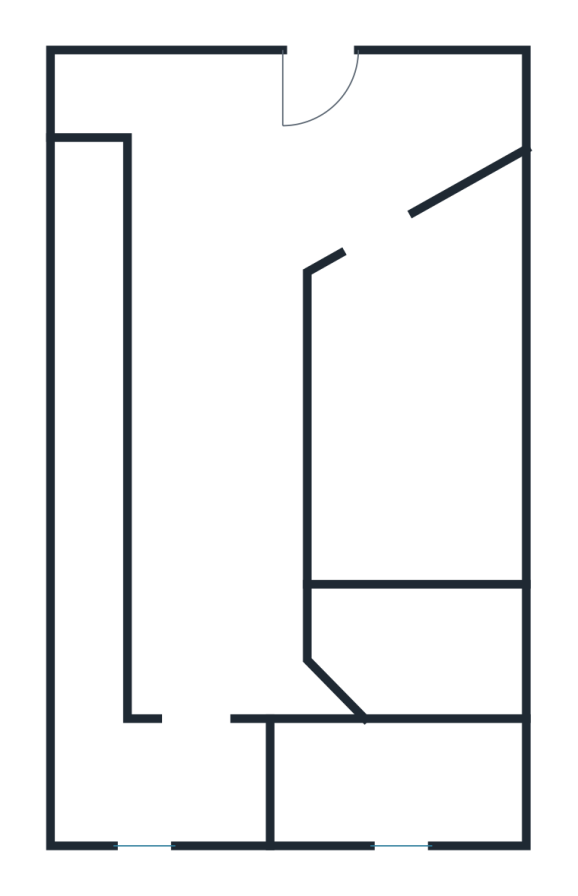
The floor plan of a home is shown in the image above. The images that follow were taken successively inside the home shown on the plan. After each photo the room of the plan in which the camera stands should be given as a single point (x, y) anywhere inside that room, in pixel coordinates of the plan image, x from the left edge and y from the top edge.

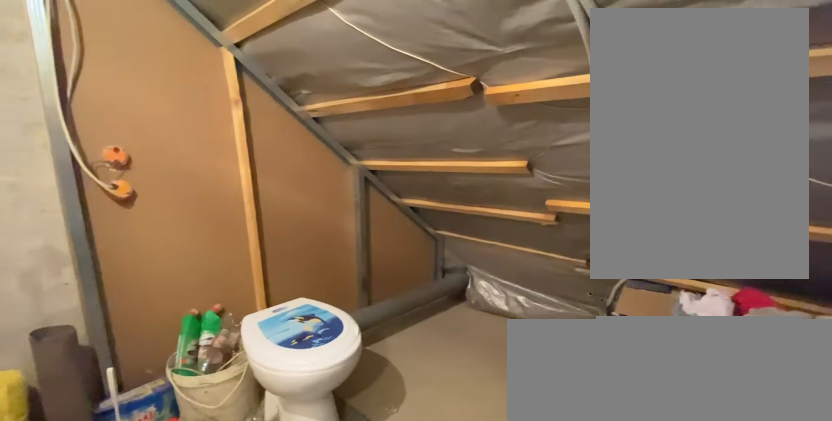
(420, 655)
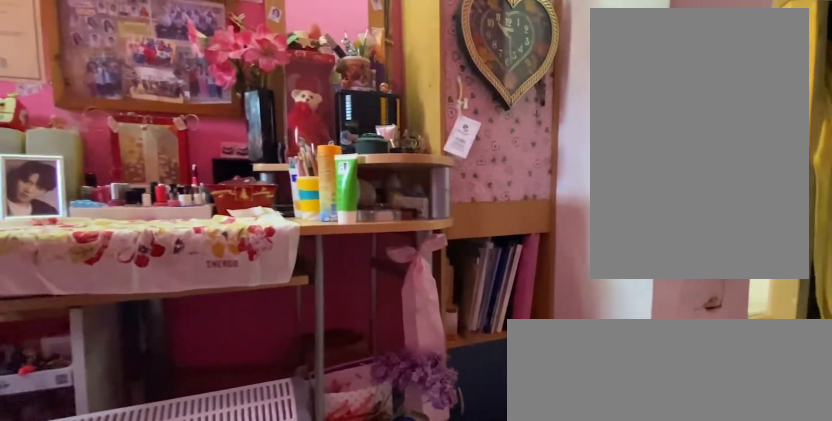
(389, 788)
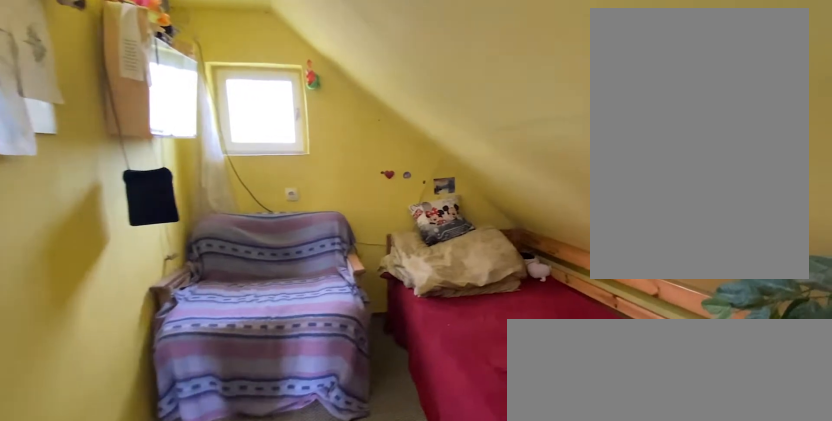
(152, 789)
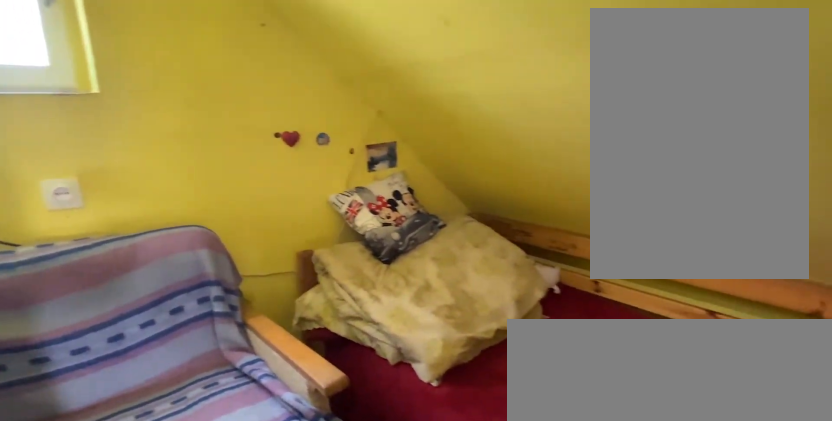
(152, 789)
